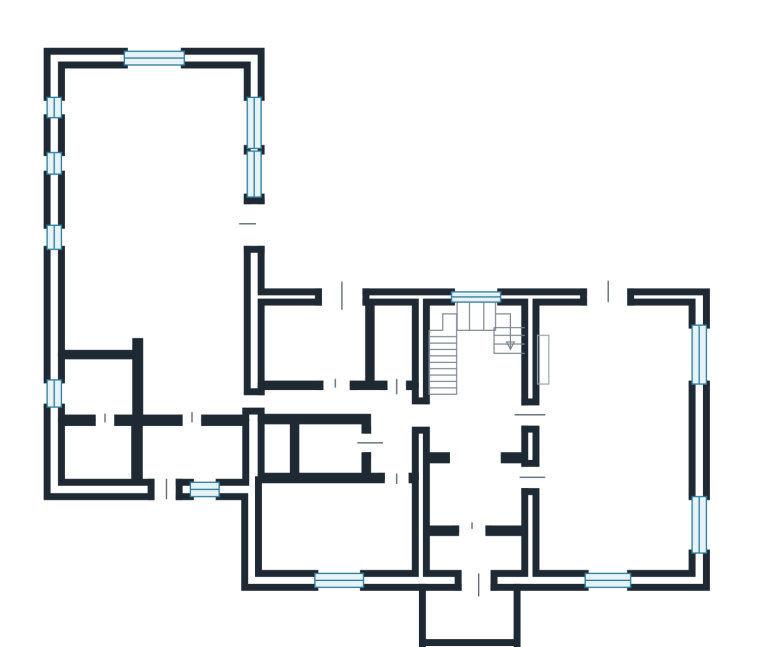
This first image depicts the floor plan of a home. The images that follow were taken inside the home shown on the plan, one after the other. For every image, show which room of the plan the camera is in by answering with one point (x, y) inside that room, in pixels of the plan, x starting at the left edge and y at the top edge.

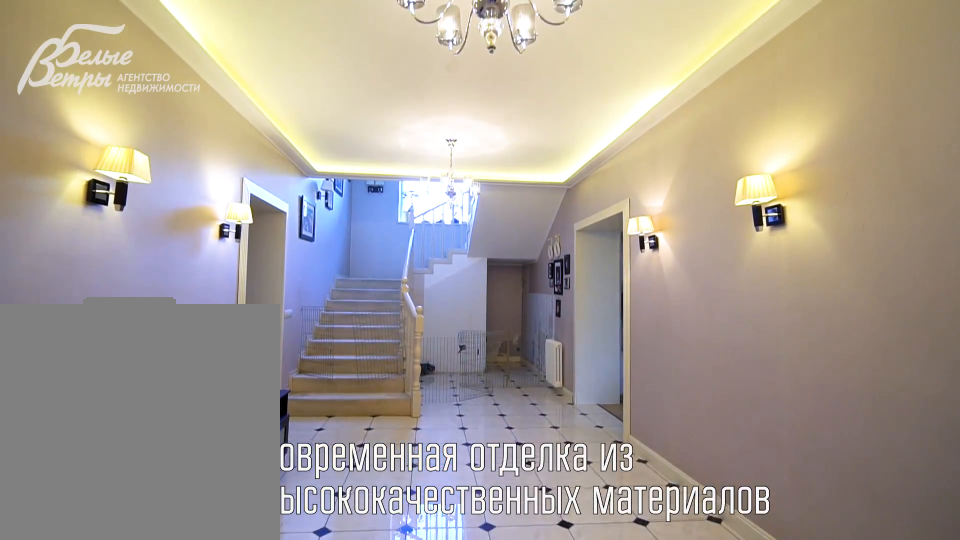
(473, 377)
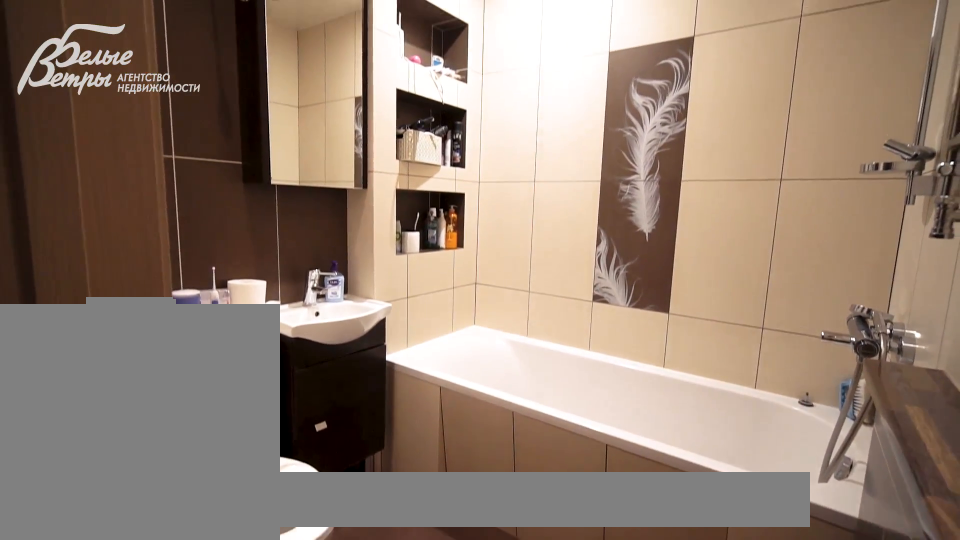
(326, 446)
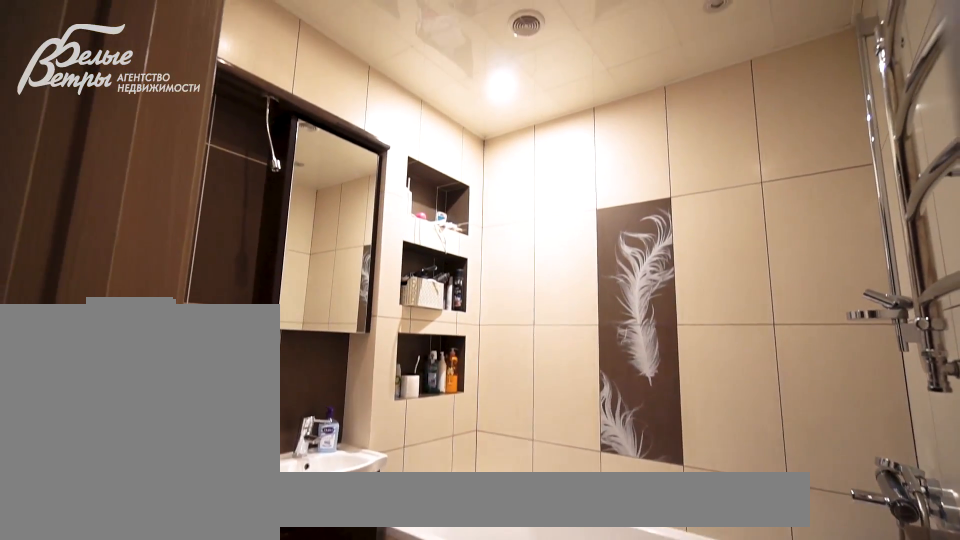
(326, 446)
